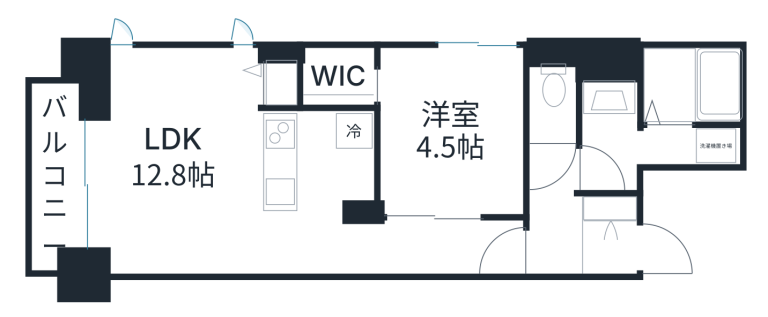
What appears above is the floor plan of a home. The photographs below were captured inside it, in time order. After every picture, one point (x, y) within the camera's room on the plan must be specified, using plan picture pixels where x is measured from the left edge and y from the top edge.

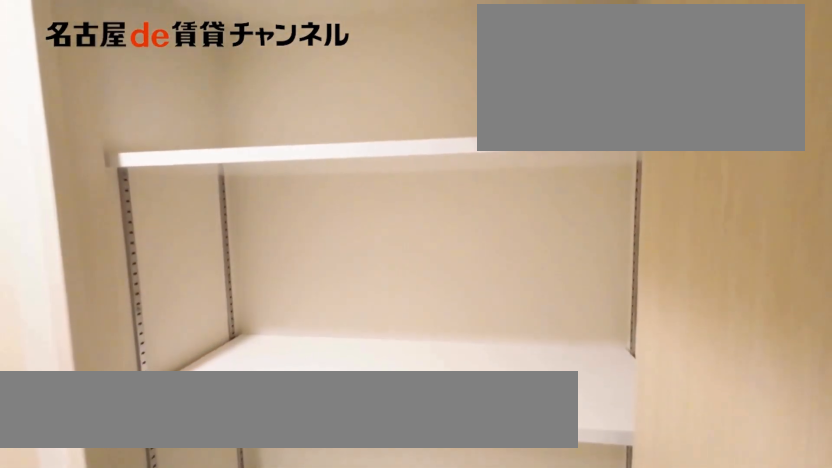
(611, 205)
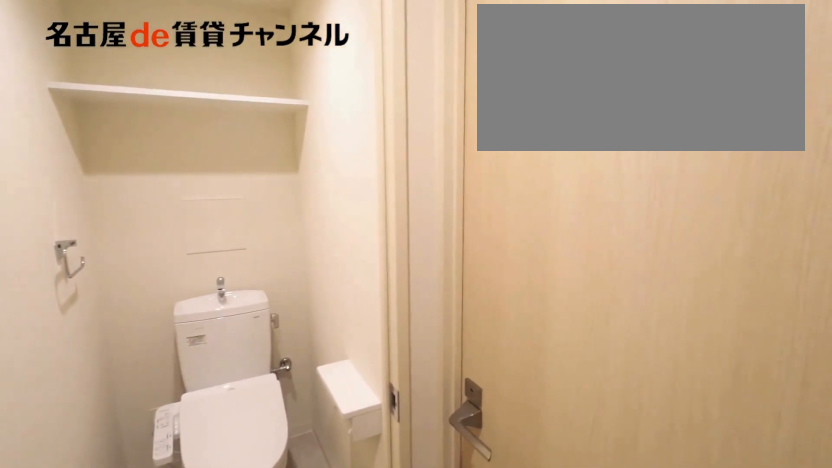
(554, 94)
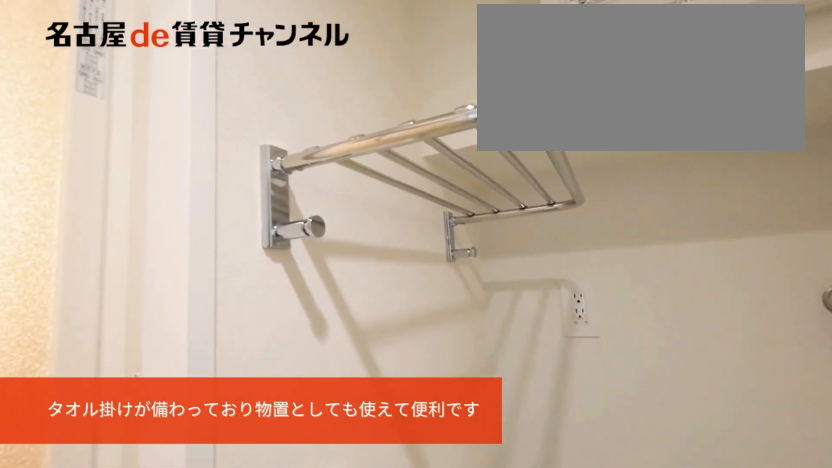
(655, 147)
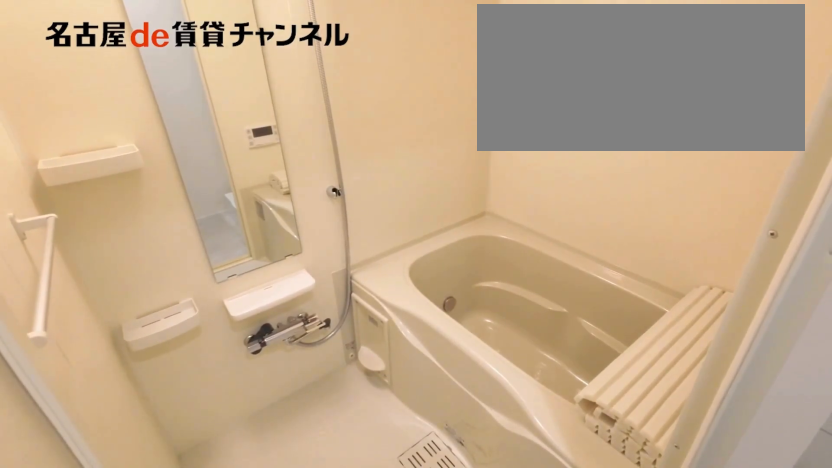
(653, 112)
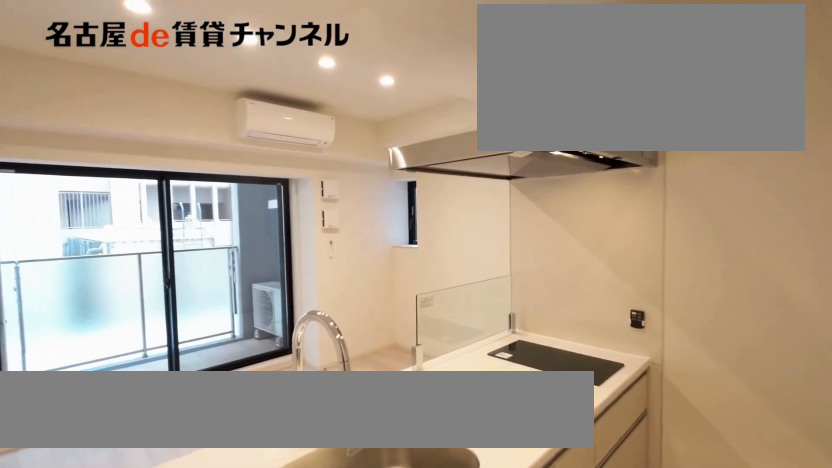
(320, 164)
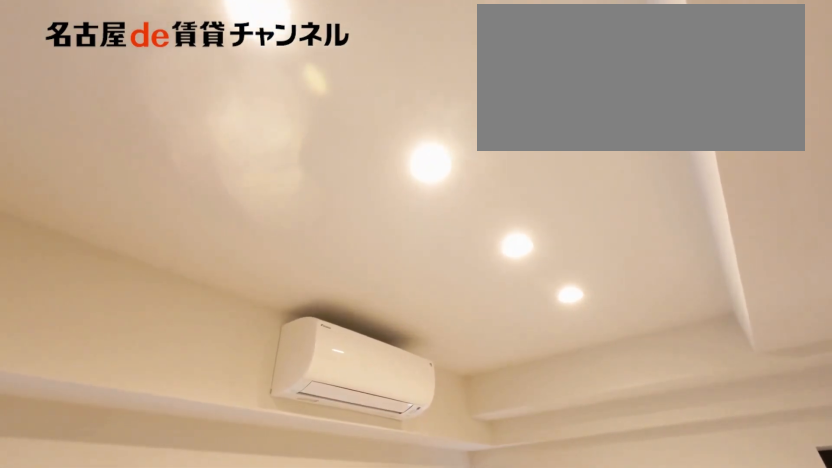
(172, 160)
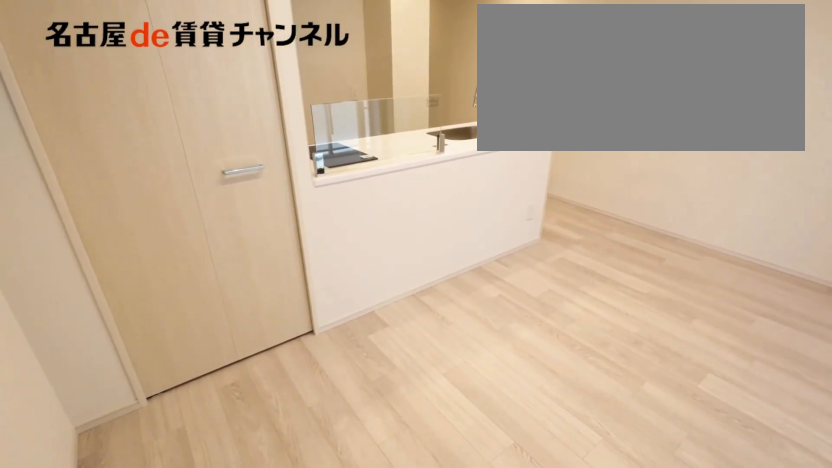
(172, 160)
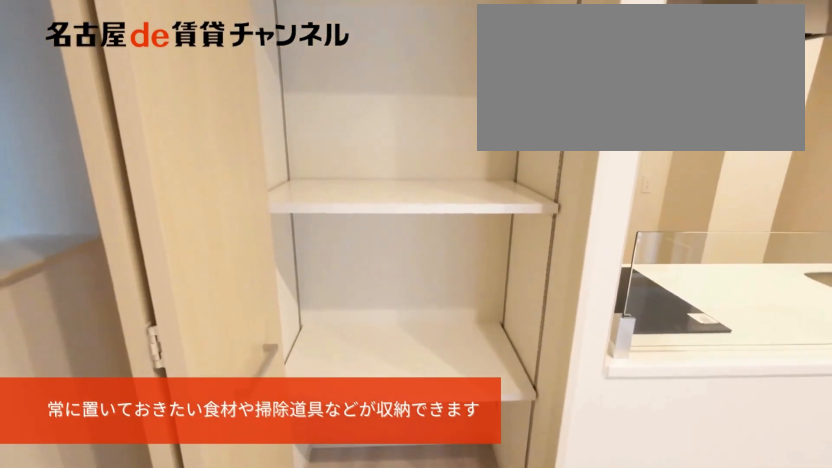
(281, 76)
